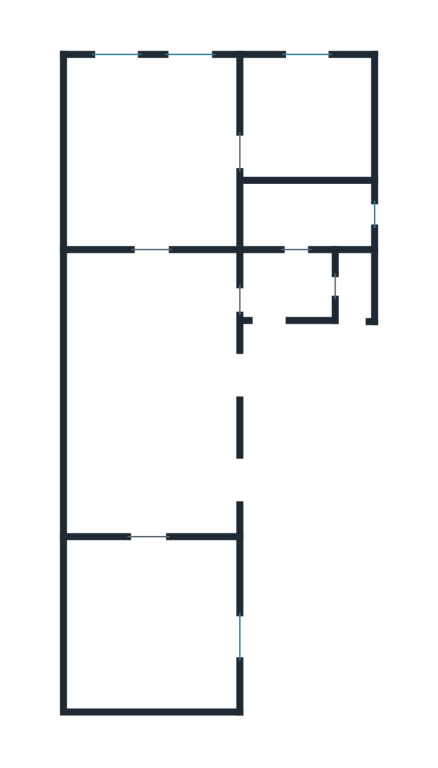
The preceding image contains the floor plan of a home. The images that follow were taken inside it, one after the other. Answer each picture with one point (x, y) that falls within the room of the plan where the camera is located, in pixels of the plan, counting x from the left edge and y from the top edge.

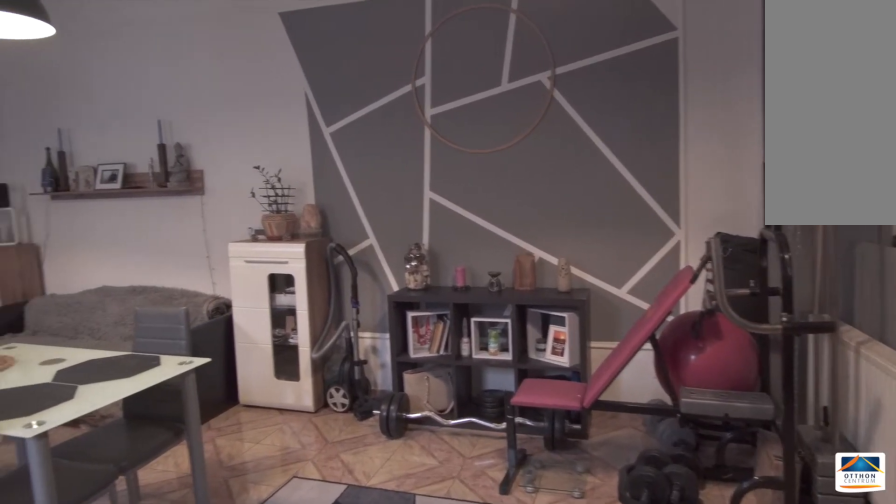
(142, 392)
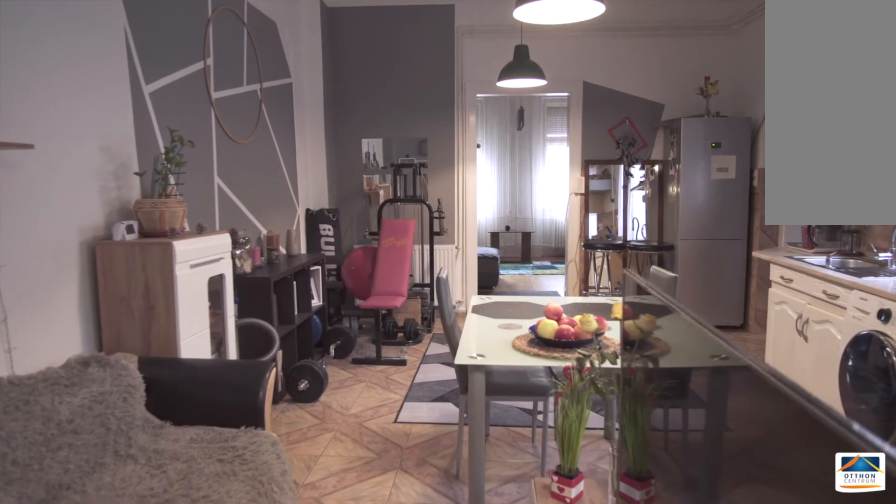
(142, 392)
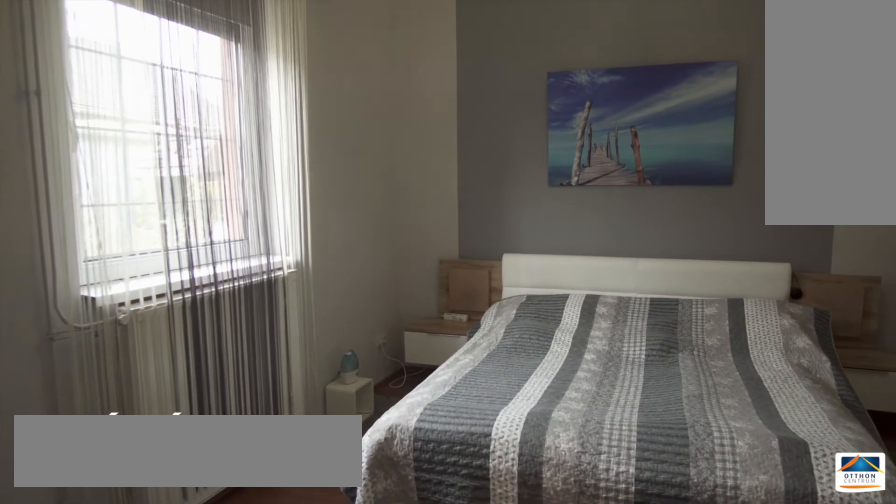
(142, 628)
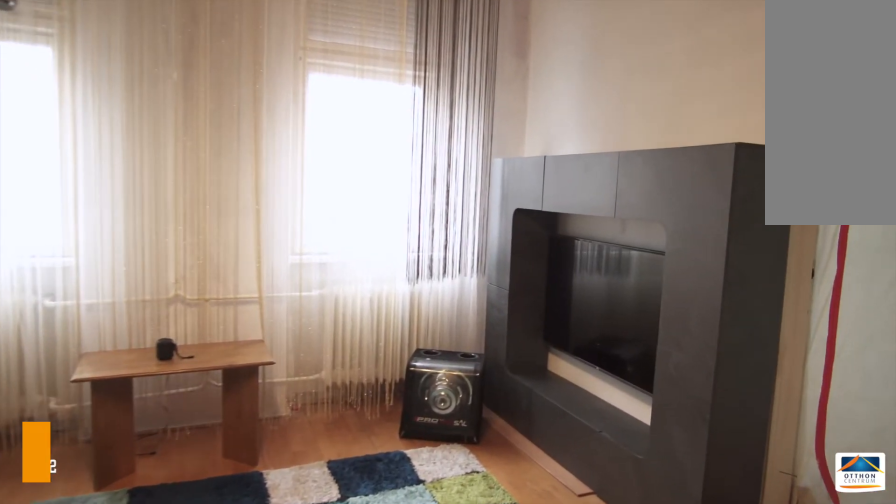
(142, 141)
